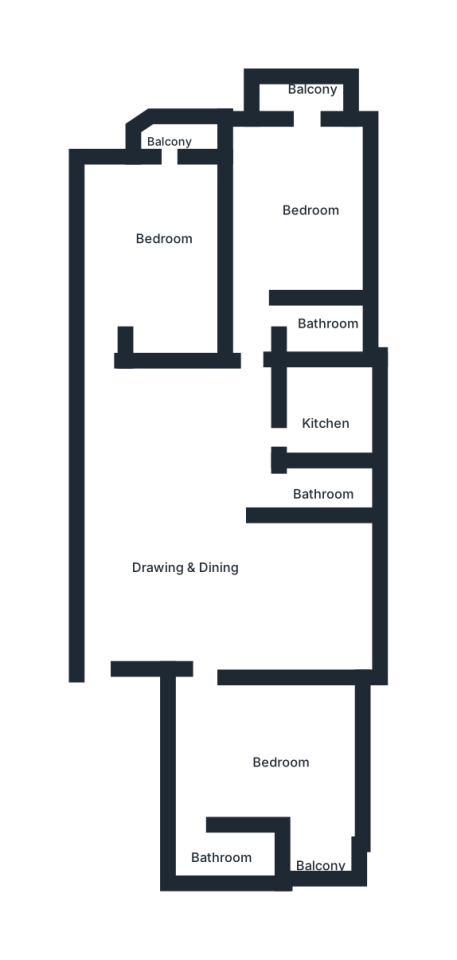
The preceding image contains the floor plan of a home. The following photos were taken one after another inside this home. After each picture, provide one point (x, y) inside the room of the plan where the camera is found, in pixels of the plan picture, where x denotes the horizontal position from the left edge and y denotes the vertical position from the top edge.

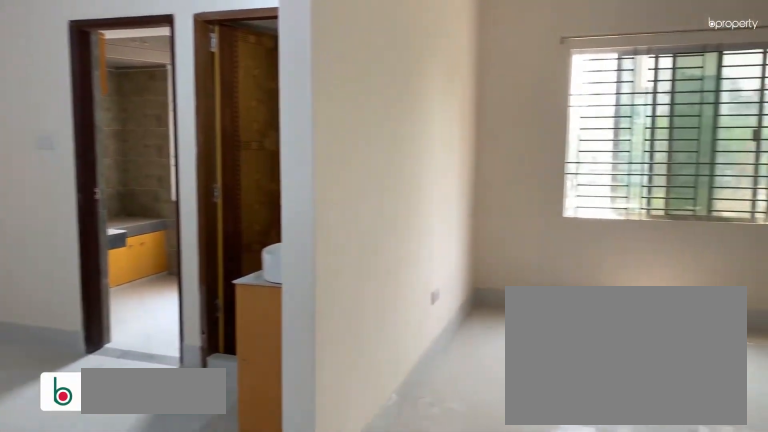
(193, 562)
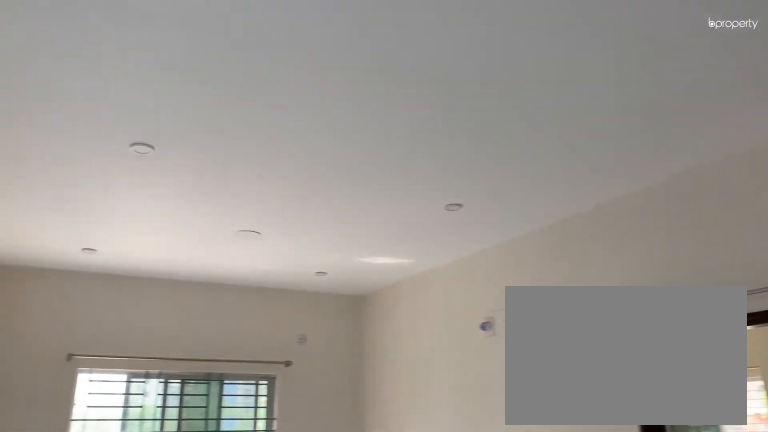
(193, 562)
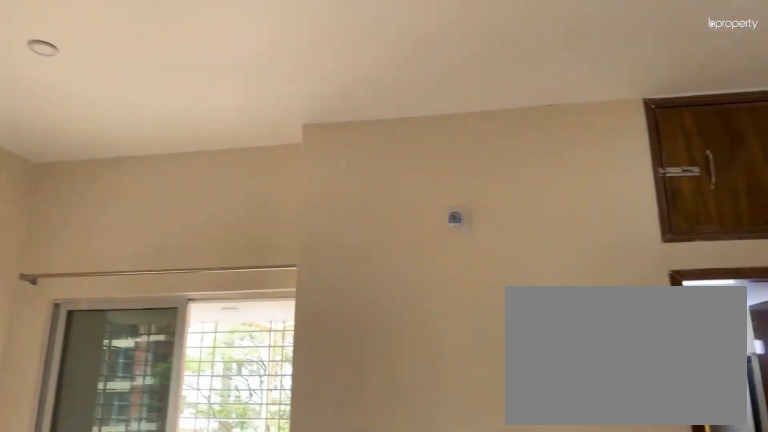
(268, 759)
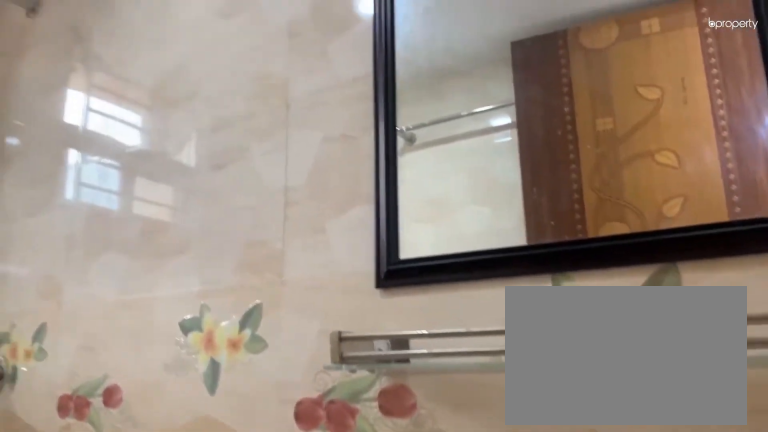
(321, 485)
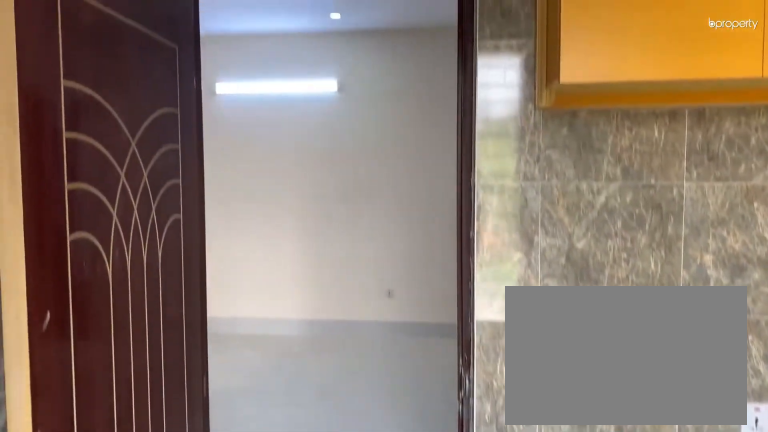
(327, 418)
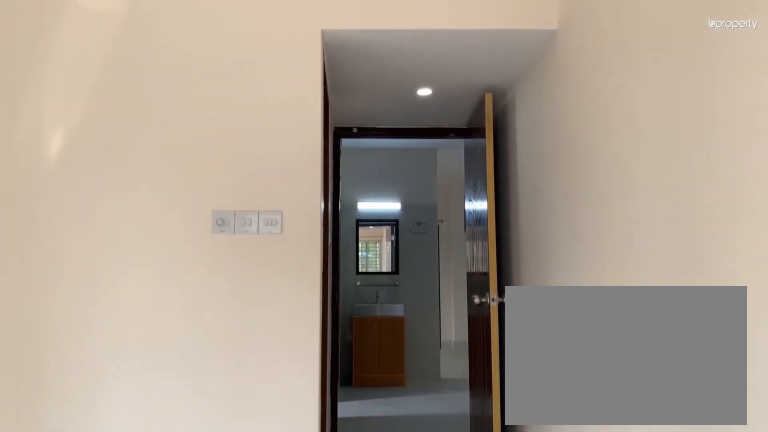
(308, 185)
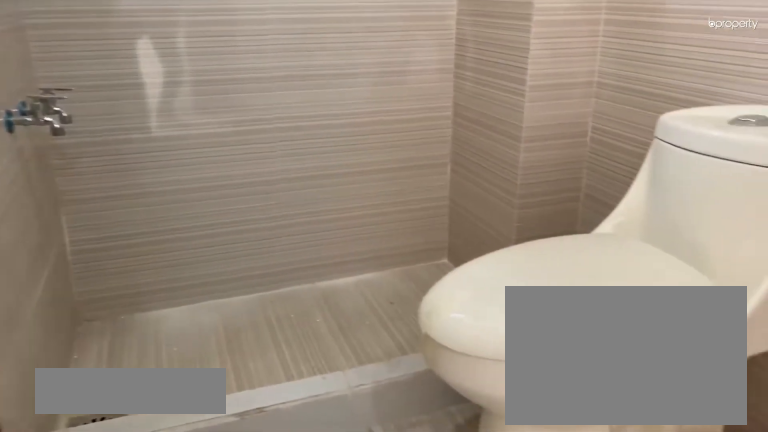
(309, 322)
